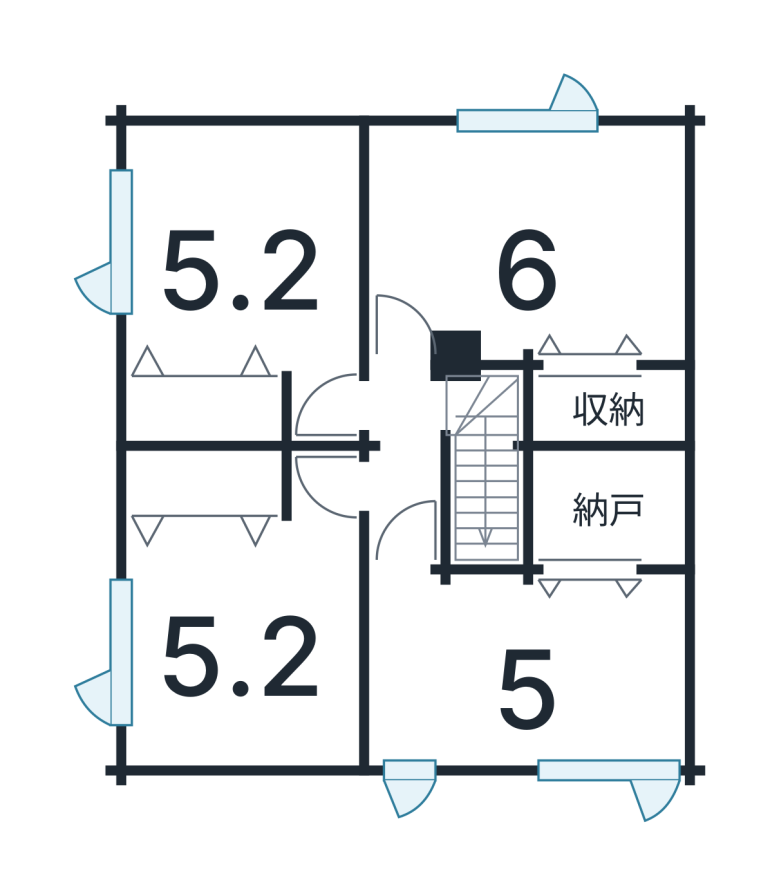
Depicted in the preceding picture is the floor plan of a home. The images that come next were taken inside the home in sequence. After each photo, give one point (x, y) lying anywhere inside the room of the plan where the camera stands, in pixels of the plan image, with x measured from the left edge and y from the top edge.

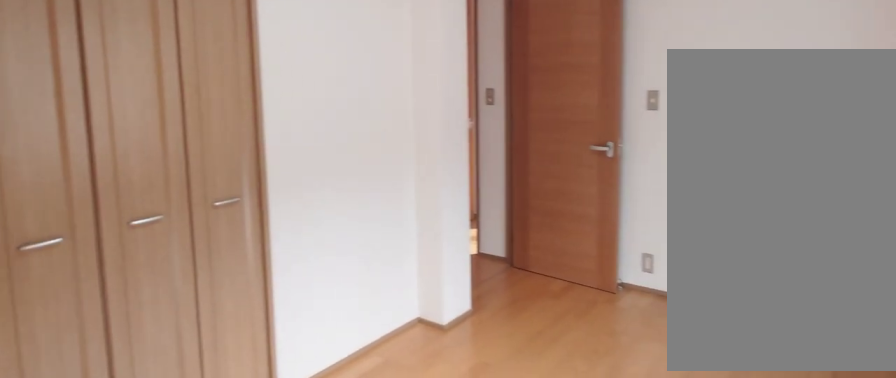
(519, 249)
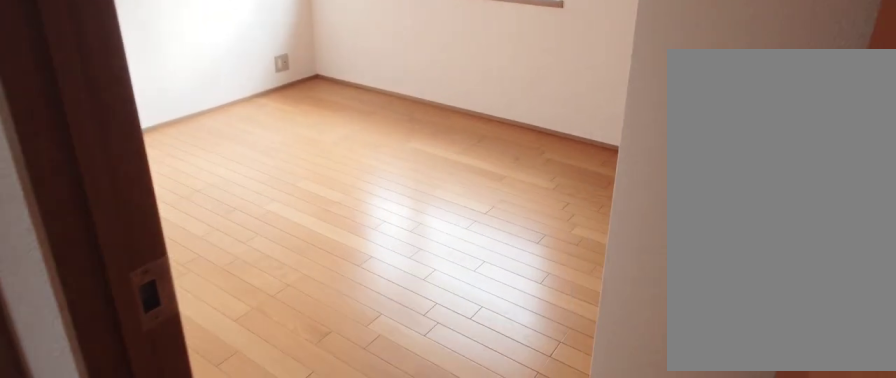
(235, 646)
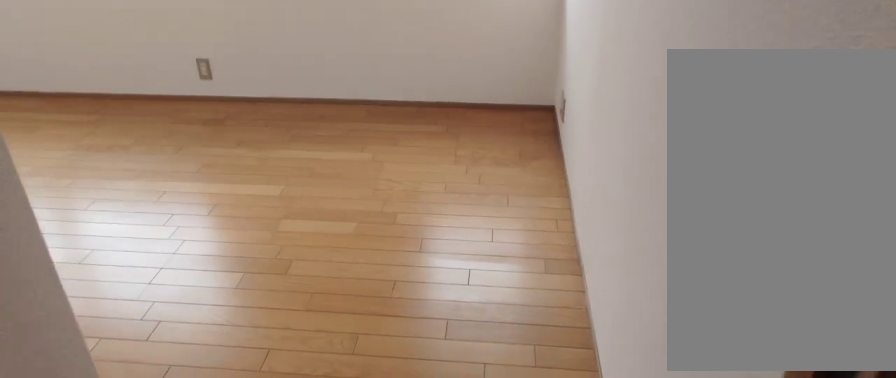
(536, 669)
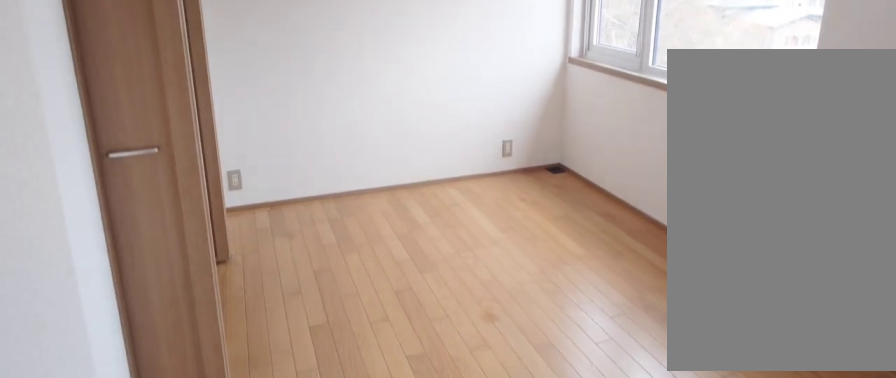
(536, 669)
